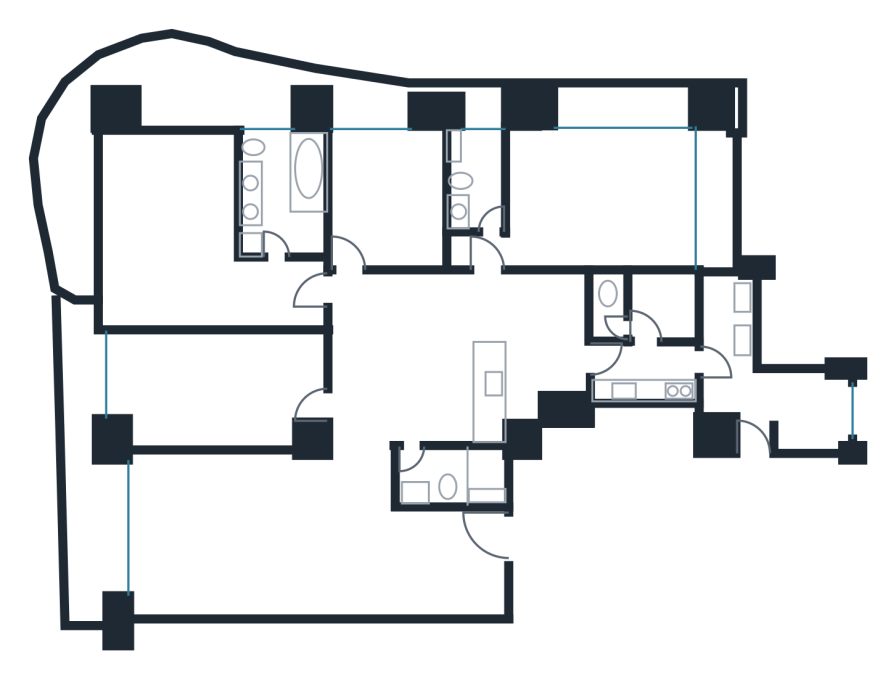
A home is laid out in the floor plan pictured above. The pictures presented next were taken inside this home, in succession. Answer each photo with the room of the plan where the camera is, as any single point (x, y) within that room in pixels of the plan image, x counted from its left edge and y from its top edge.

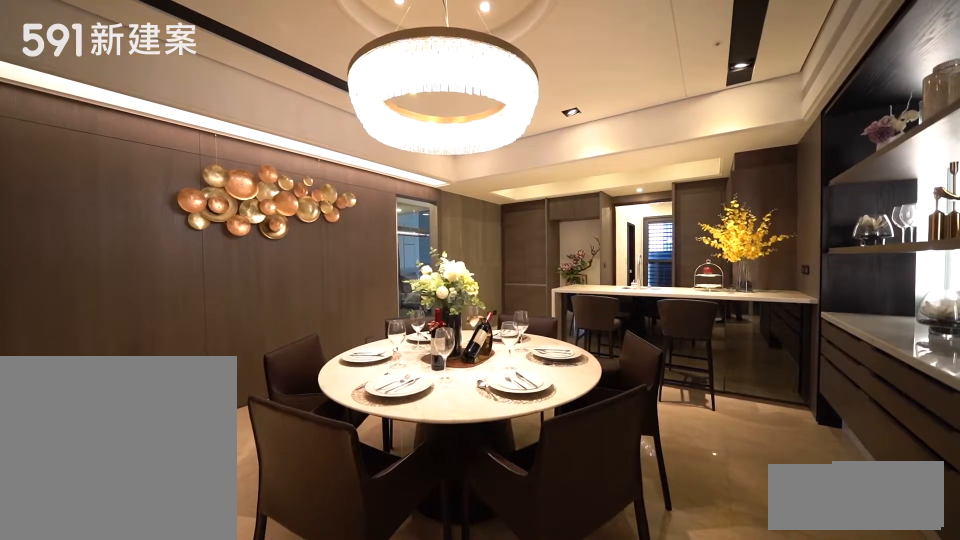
(397, 357)
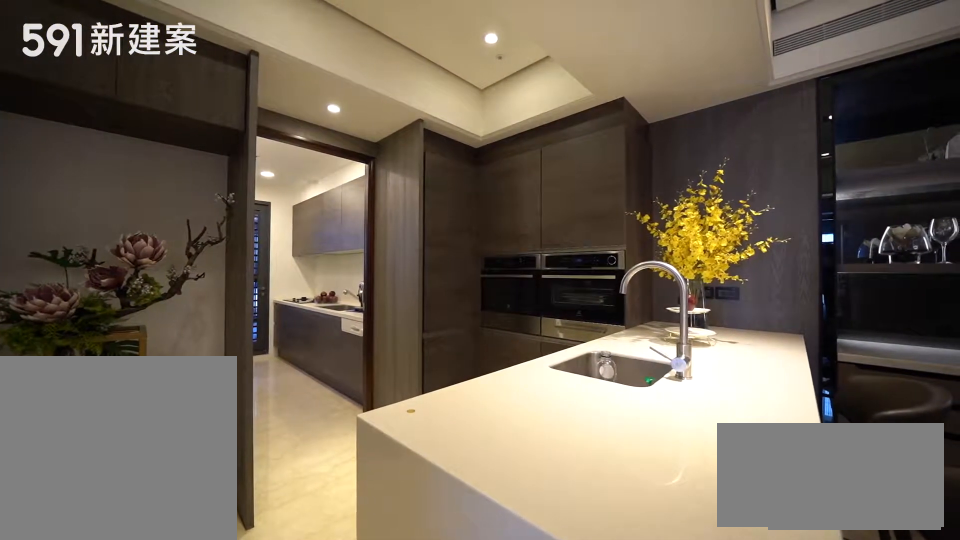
(522, 353)
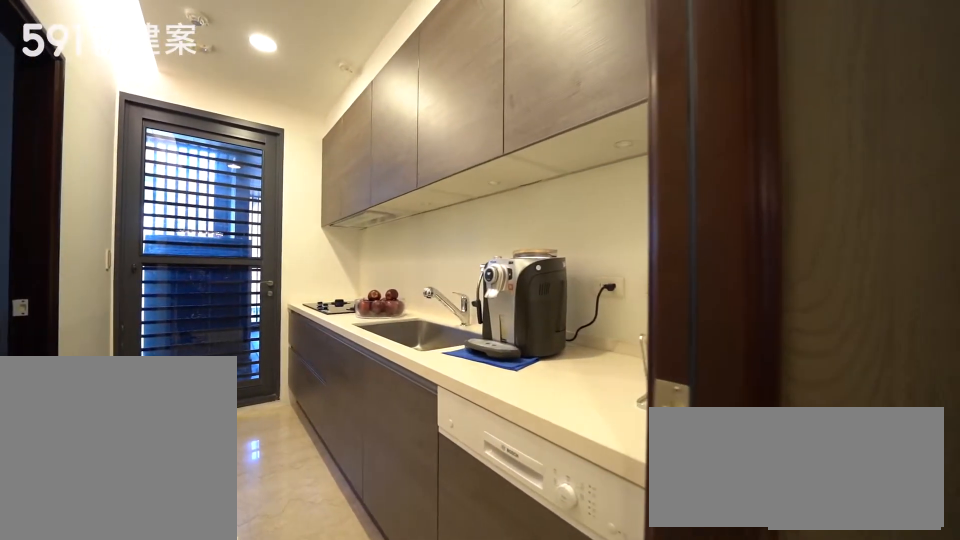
(650, 374)
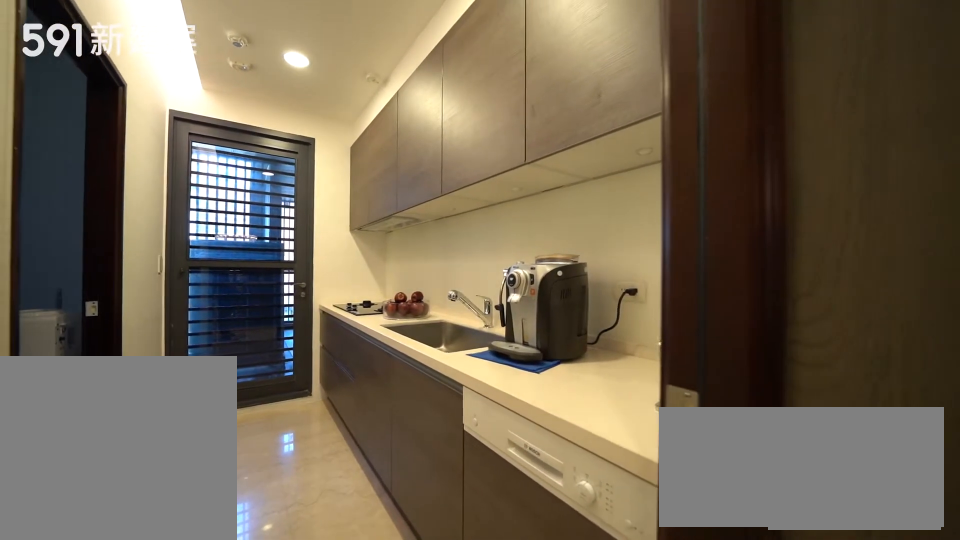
(650, 374)
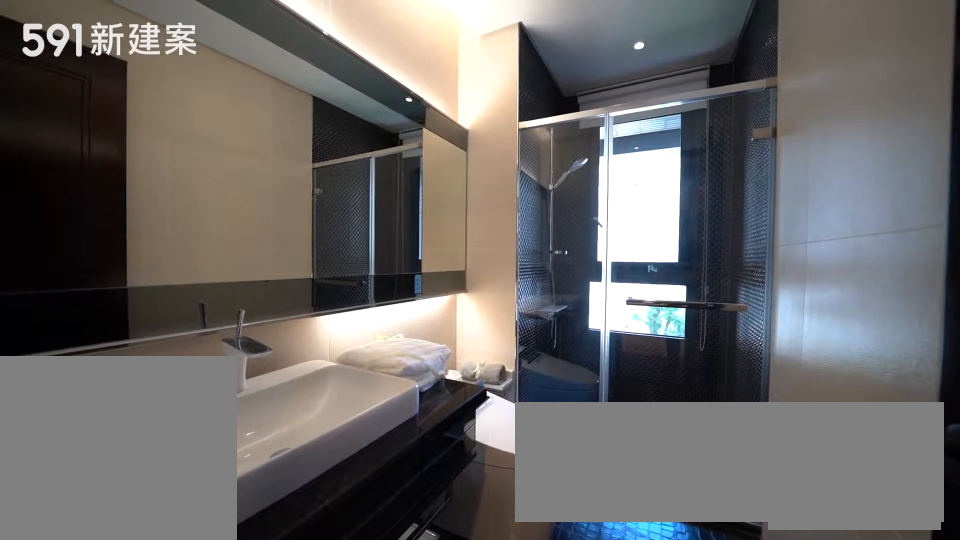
(479, 173)
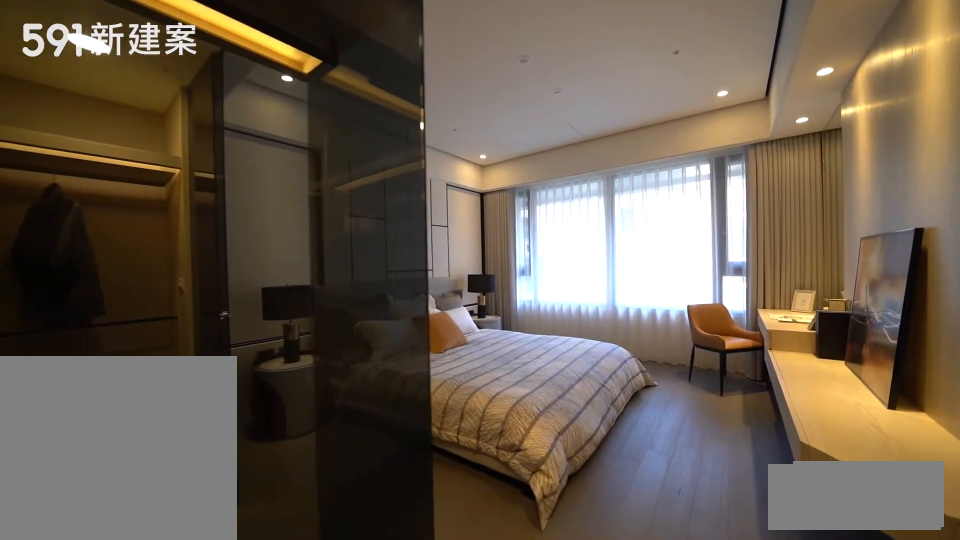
(596, 199)
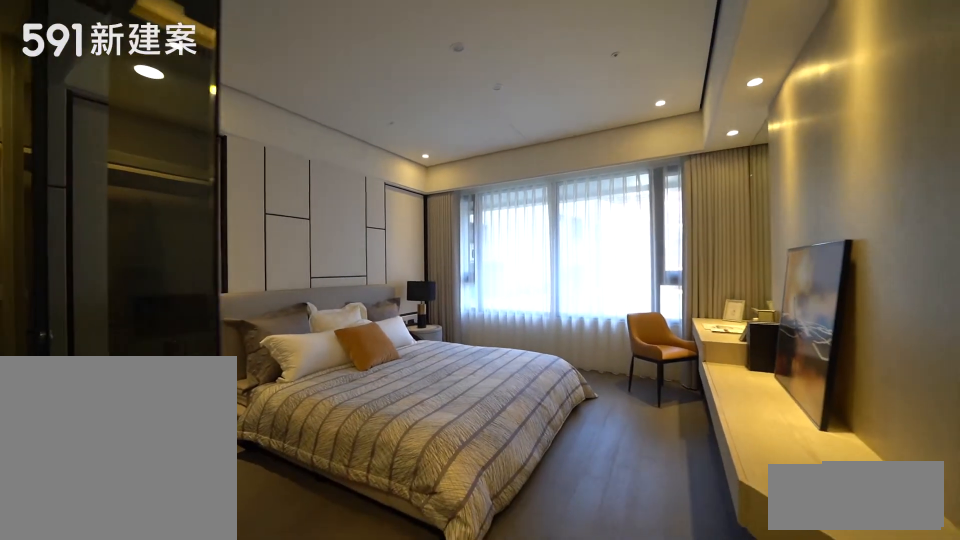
(596, 199)
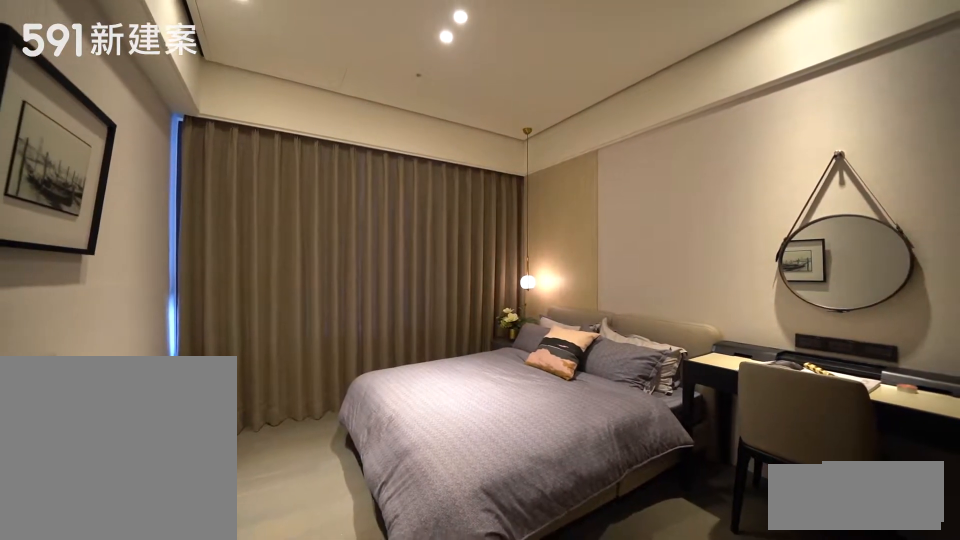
(390, 197)
